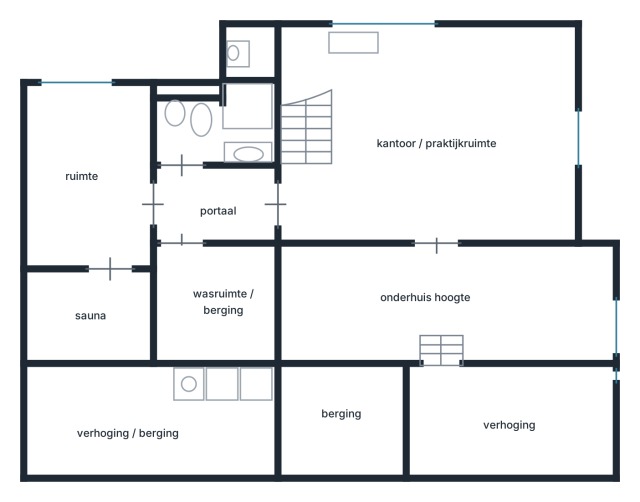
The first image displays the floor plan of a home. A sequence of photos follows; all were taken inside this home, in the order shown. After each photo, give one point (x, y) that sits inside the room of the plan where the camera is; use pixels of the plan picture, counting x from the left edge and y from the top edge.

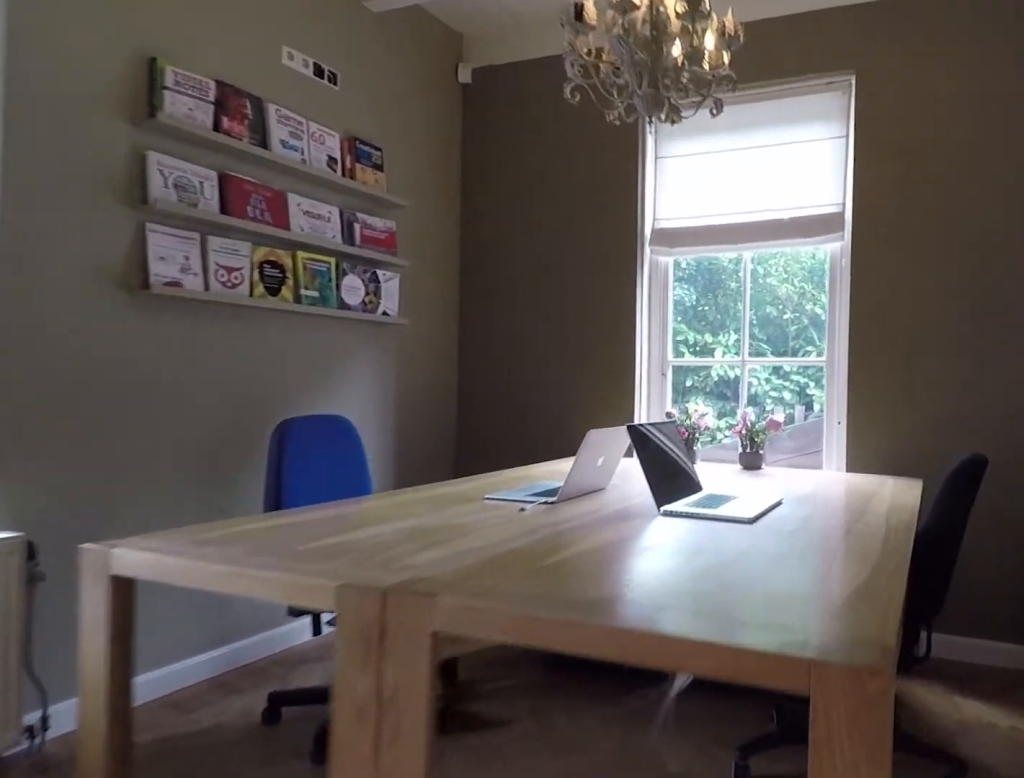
(410, 157)
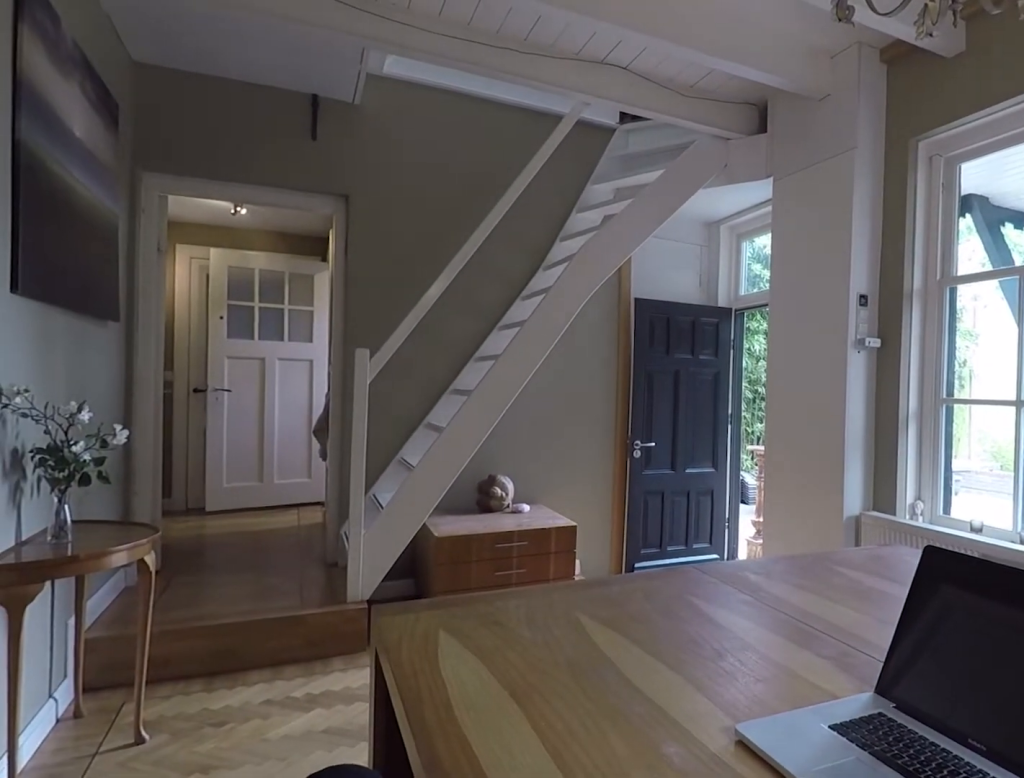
(410, 157)
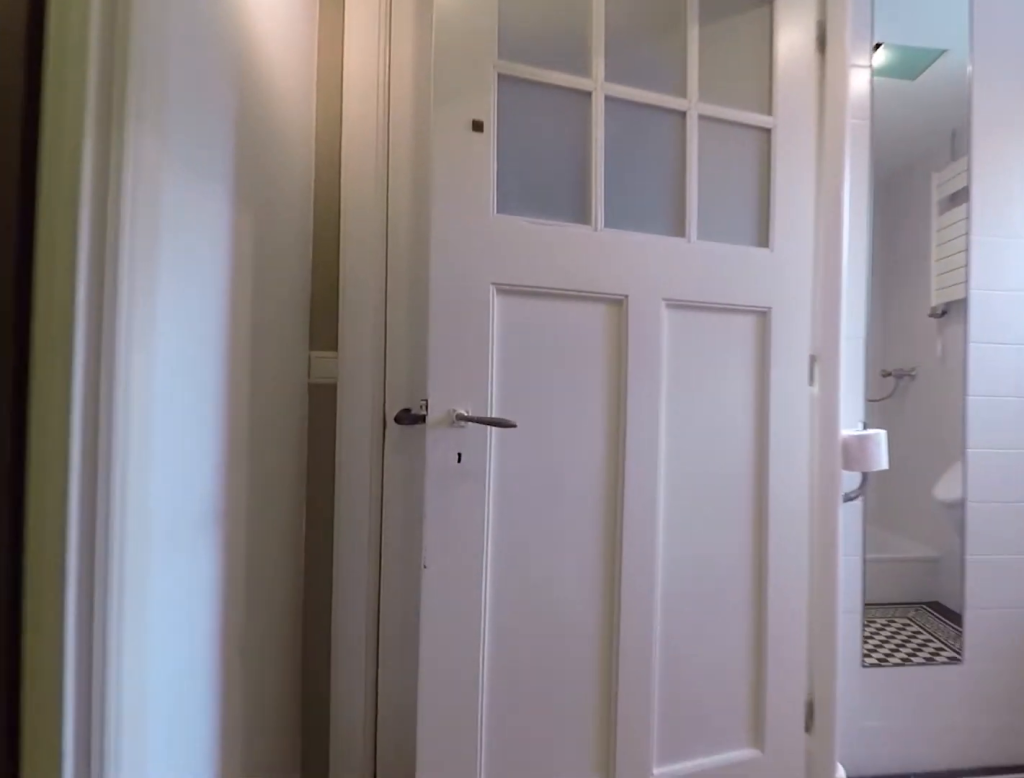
(215, 205)
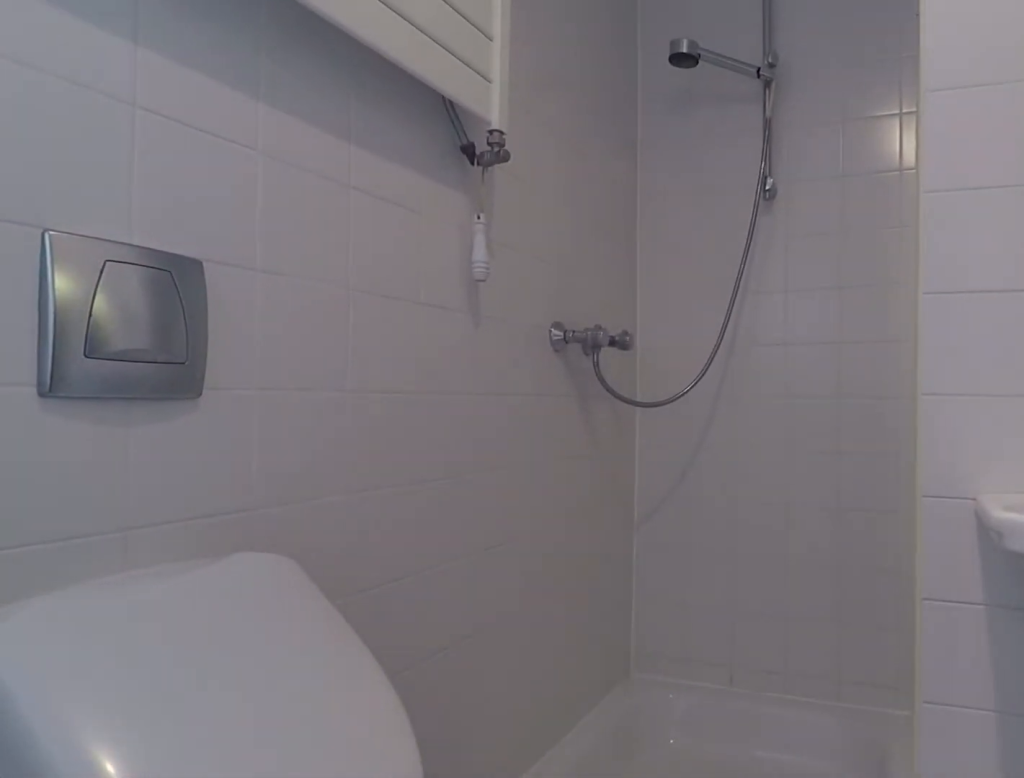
(219, 128)
